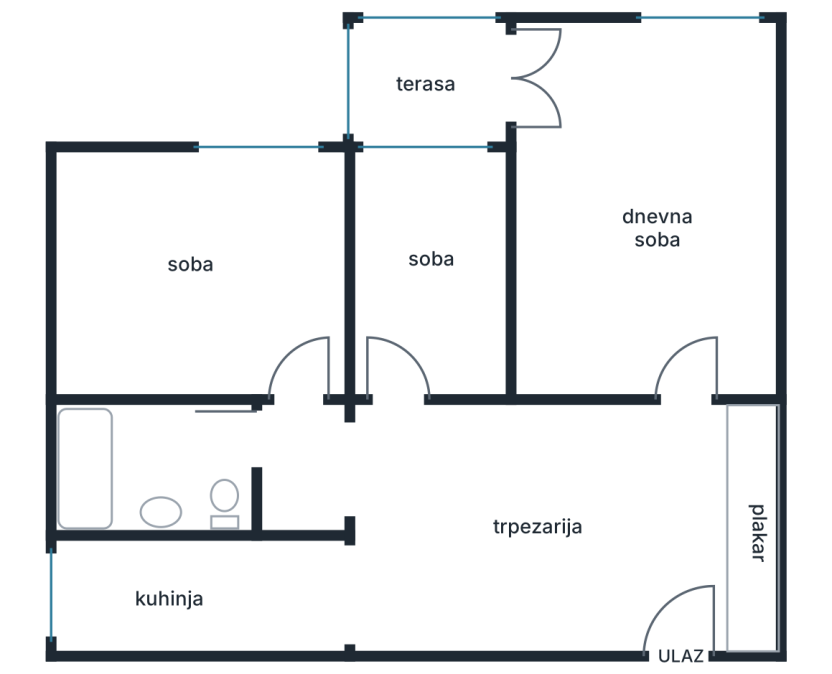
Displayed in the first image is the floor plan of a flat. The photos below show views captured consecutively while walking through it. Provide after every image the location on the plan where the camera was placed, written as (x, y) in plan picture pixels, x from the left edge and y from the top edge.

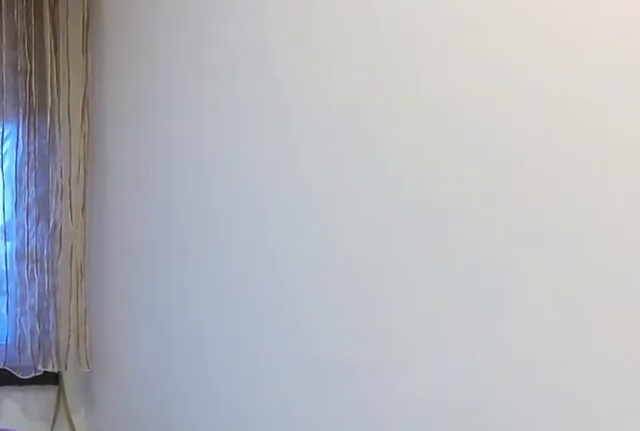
(414, 293)
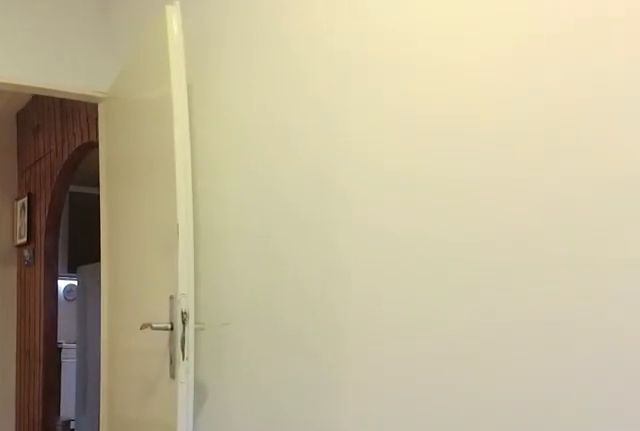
(435, 181)
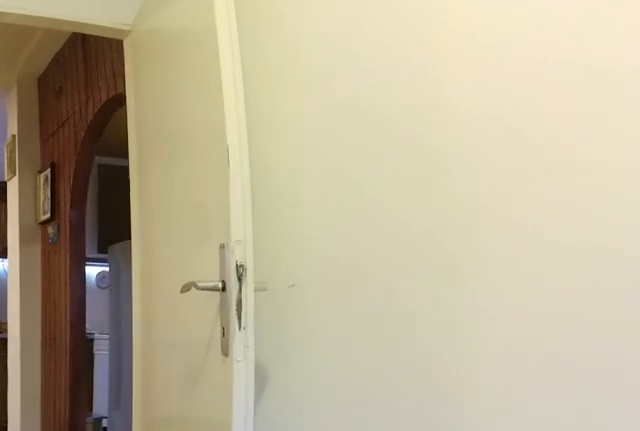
(427, 229)
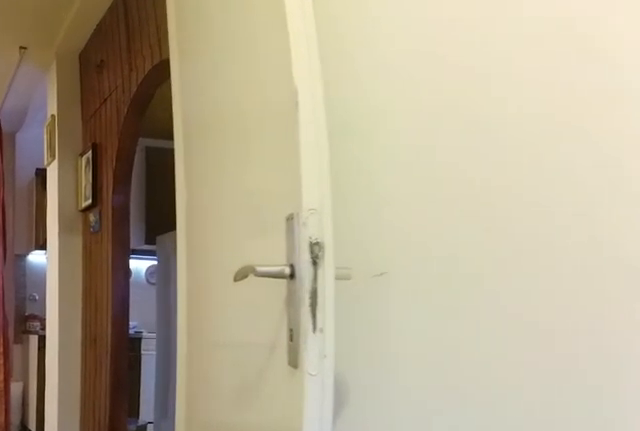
(422, 256)
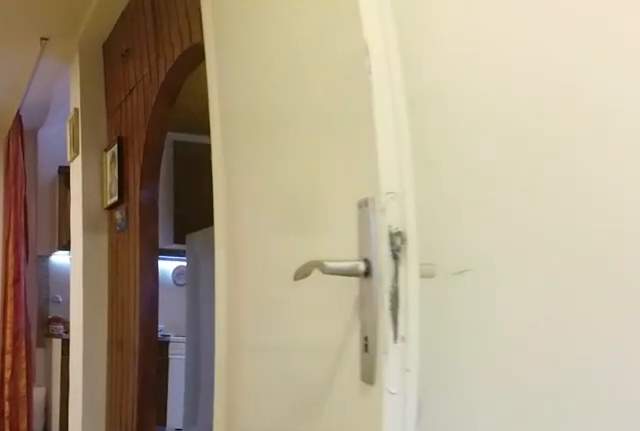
(419, 266)
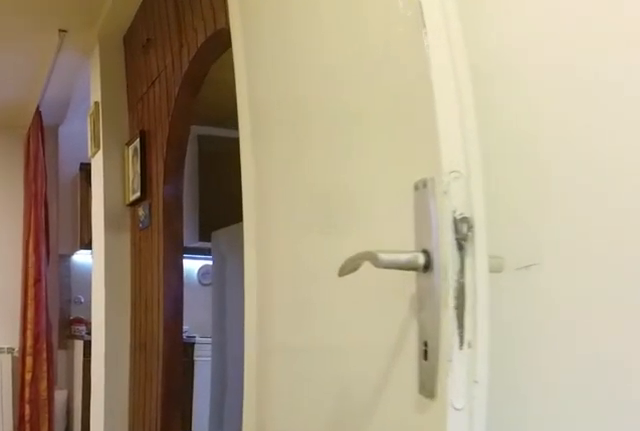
(418, 276)
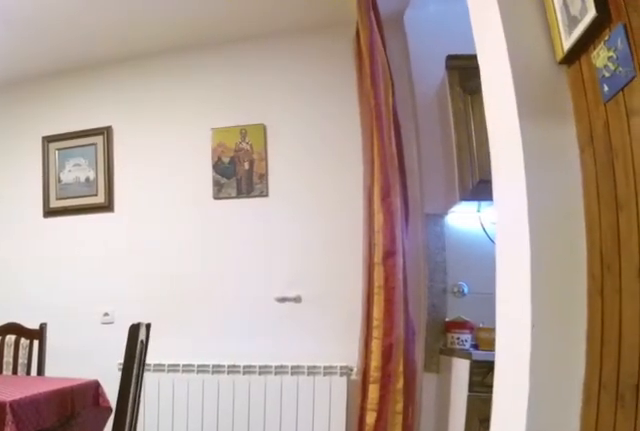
(389, 390)
